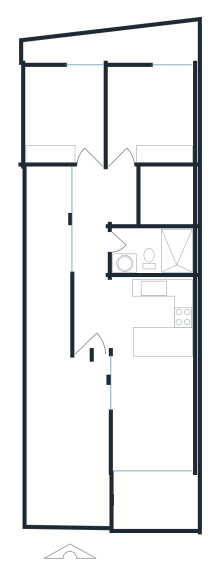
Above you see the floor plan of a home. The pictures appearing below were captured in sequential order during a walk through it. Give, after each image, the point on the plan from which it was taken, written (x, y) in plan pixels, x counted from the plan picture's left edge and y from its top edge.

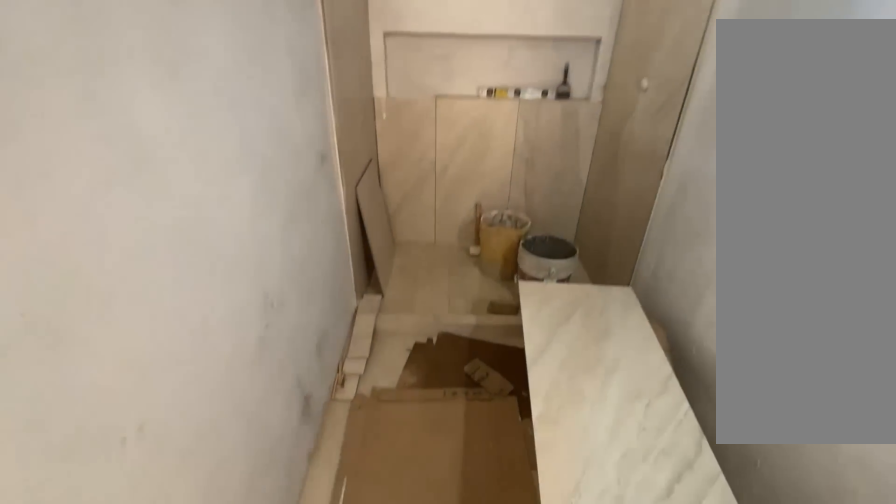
(95, 243)
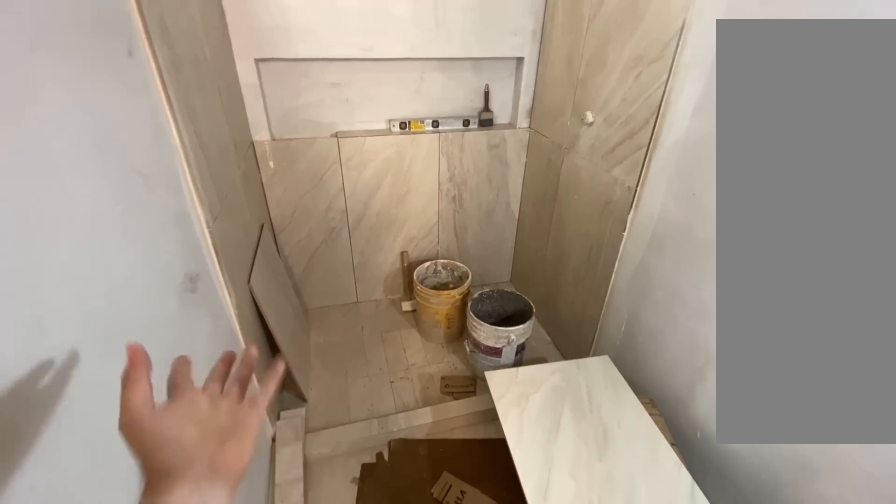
(94, 243)
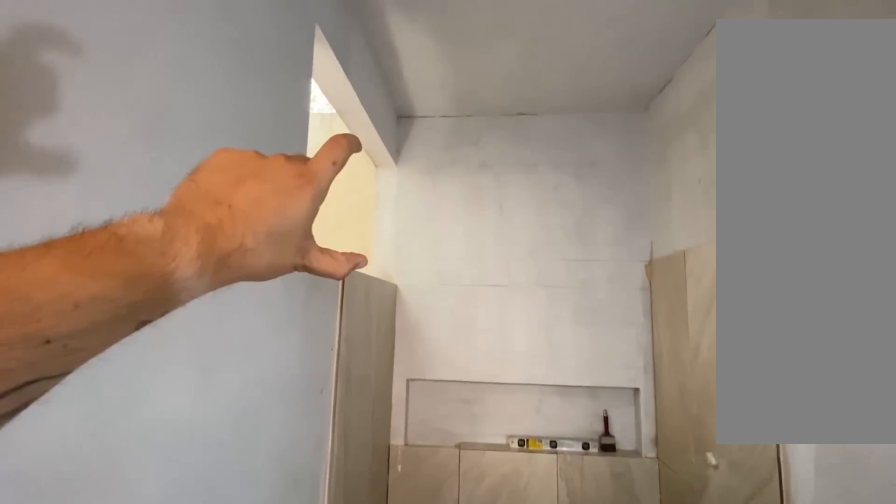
(94, 243)
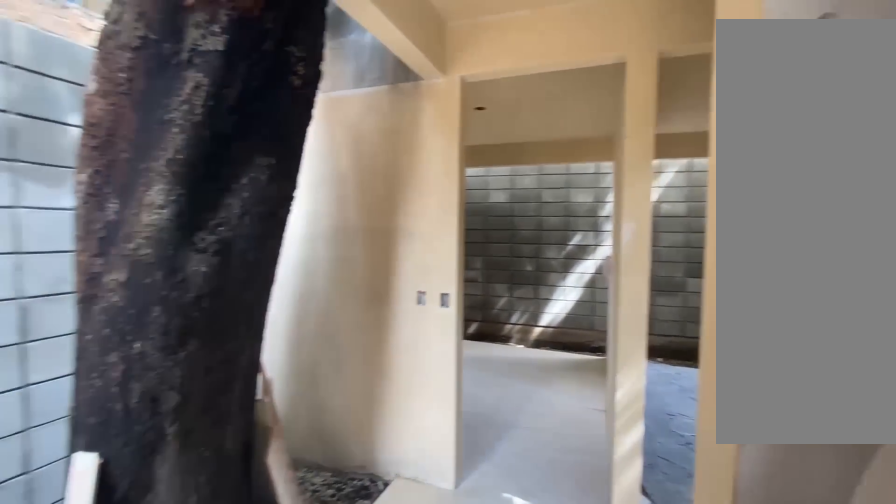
(94, 243)
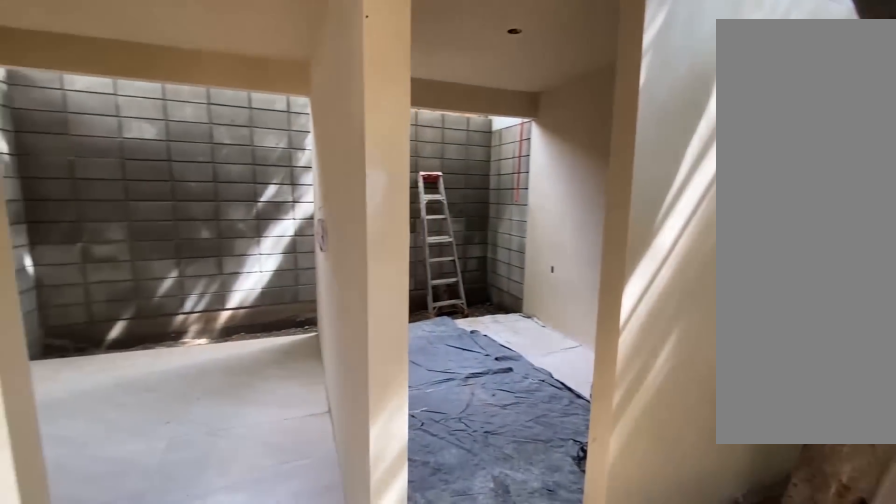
(95, 243)
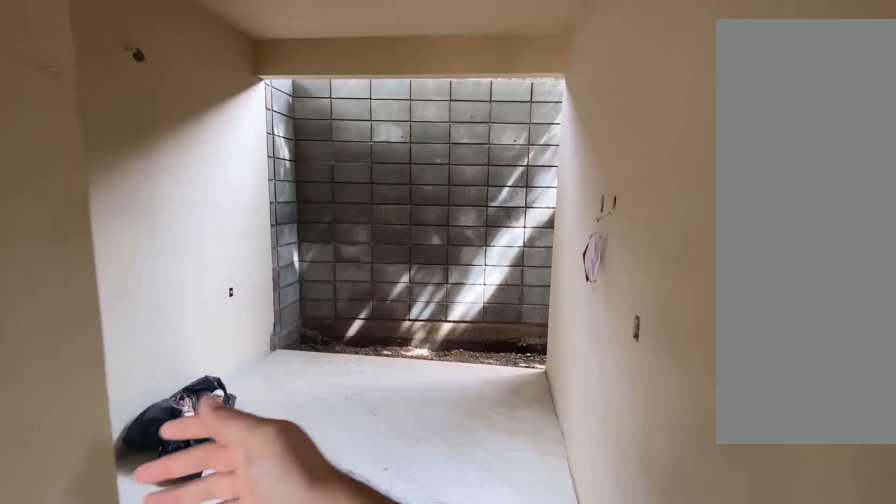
(107, 200)
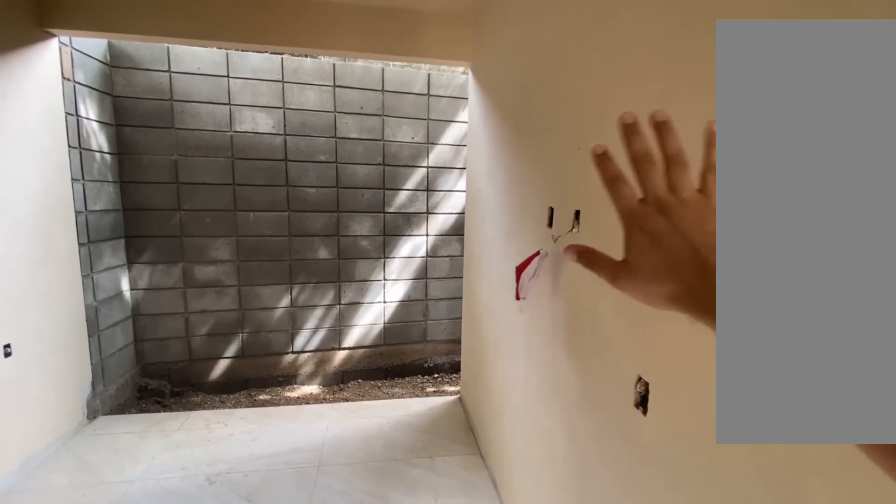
(89, 150)
